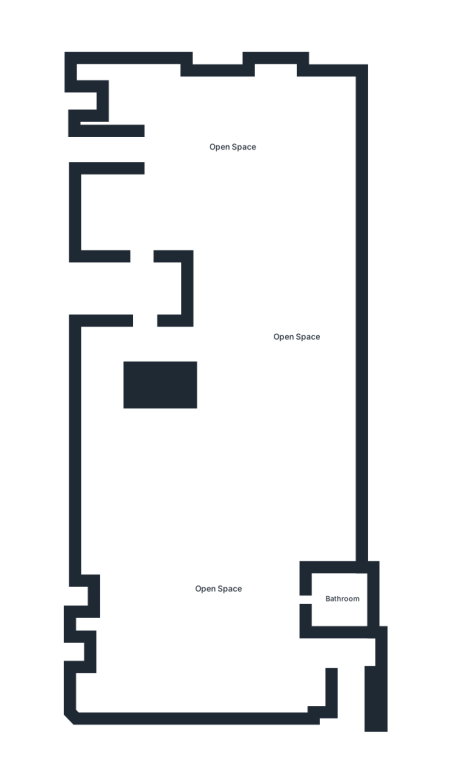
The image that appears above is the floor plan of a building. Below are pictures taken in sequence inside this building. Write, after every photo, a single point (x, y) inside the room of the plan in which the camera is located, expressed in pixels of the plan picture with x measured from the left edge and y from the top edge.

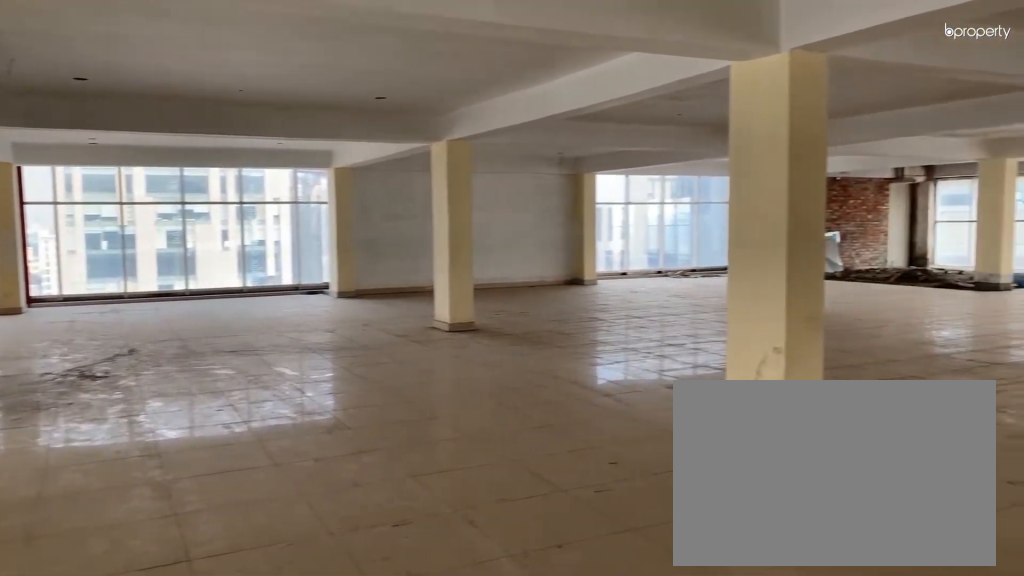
(234, 147)
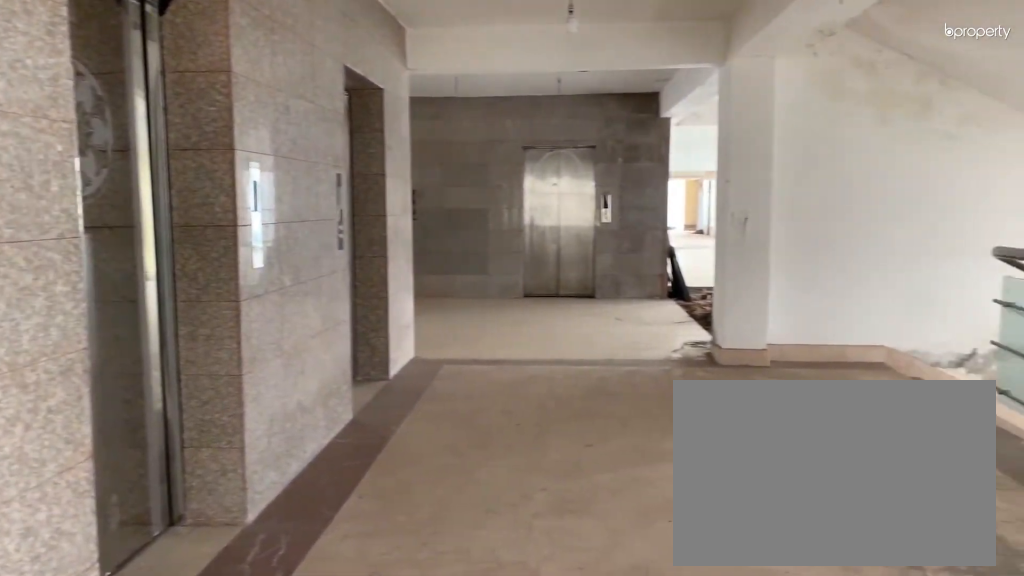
(234, 147)
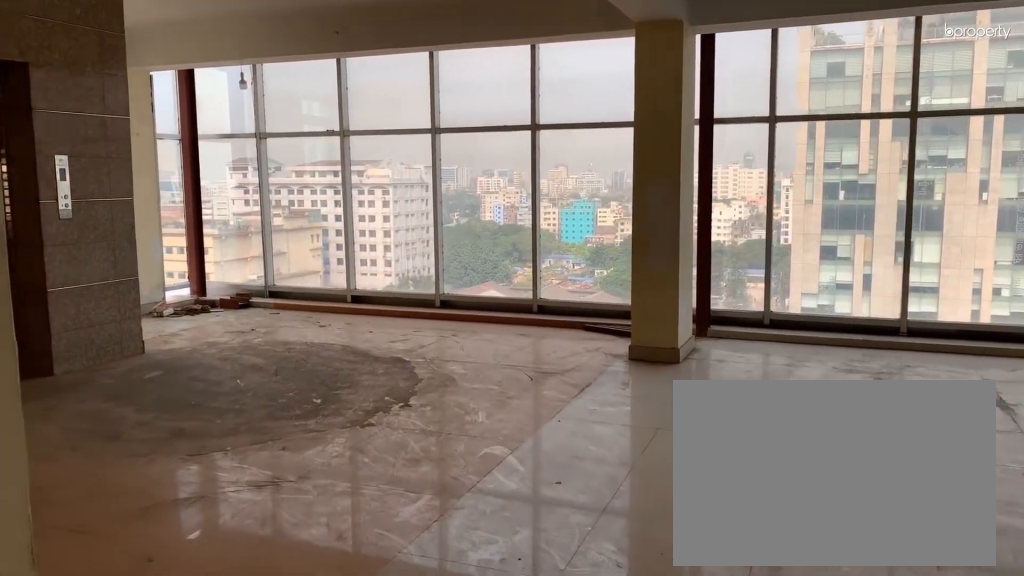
(234, 147)
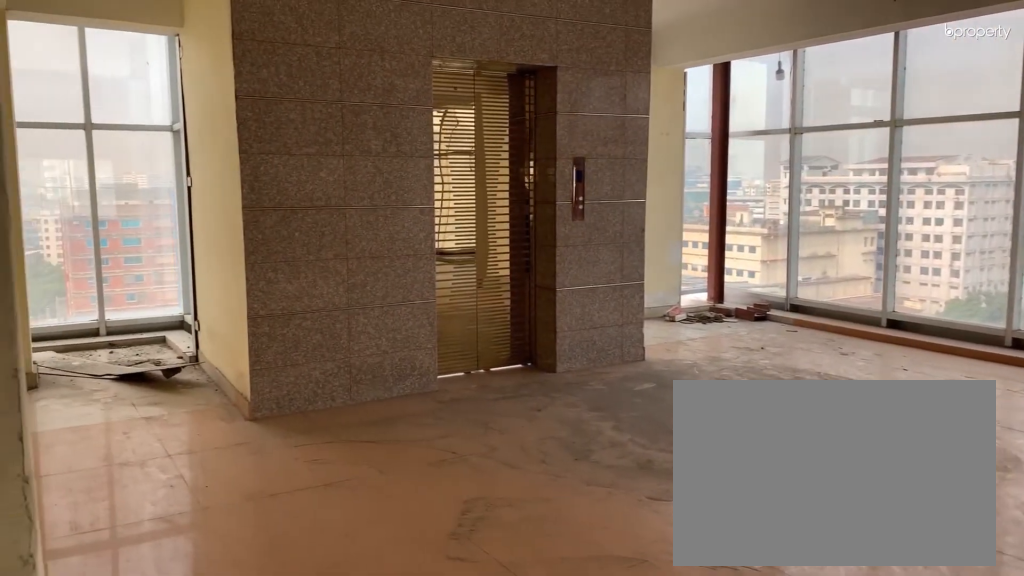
(234, 147)
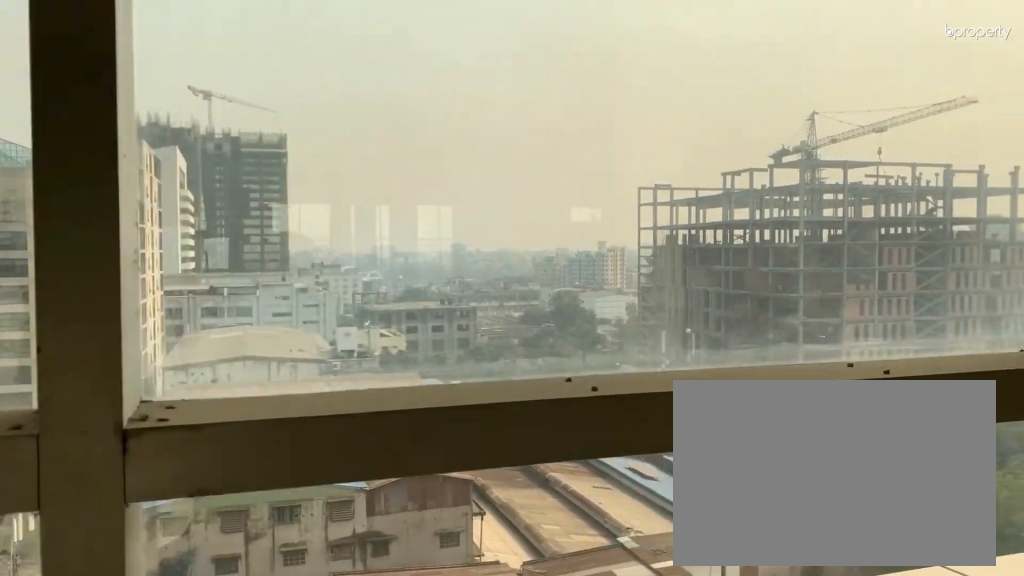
(234, 147)
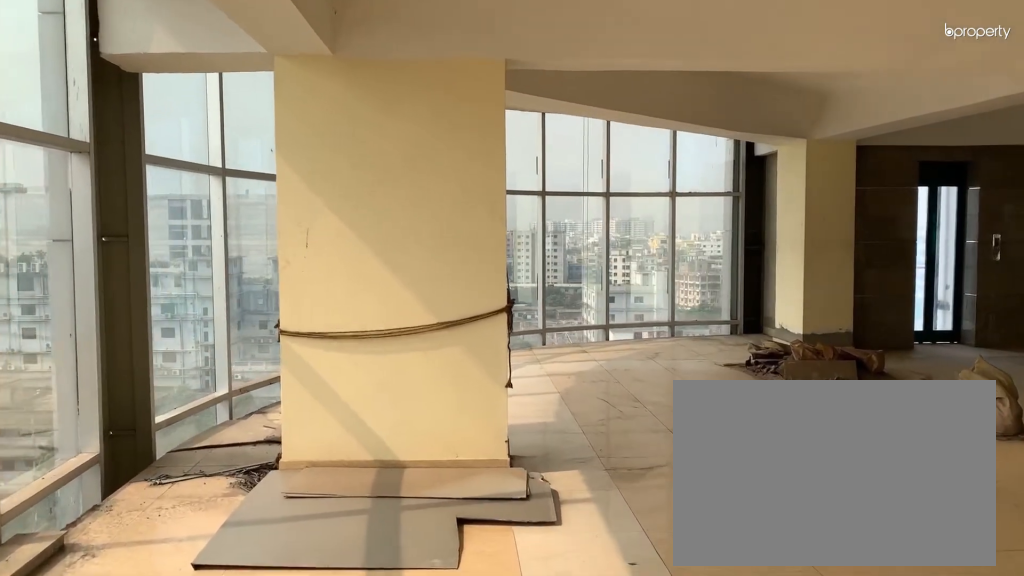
(217, 589)
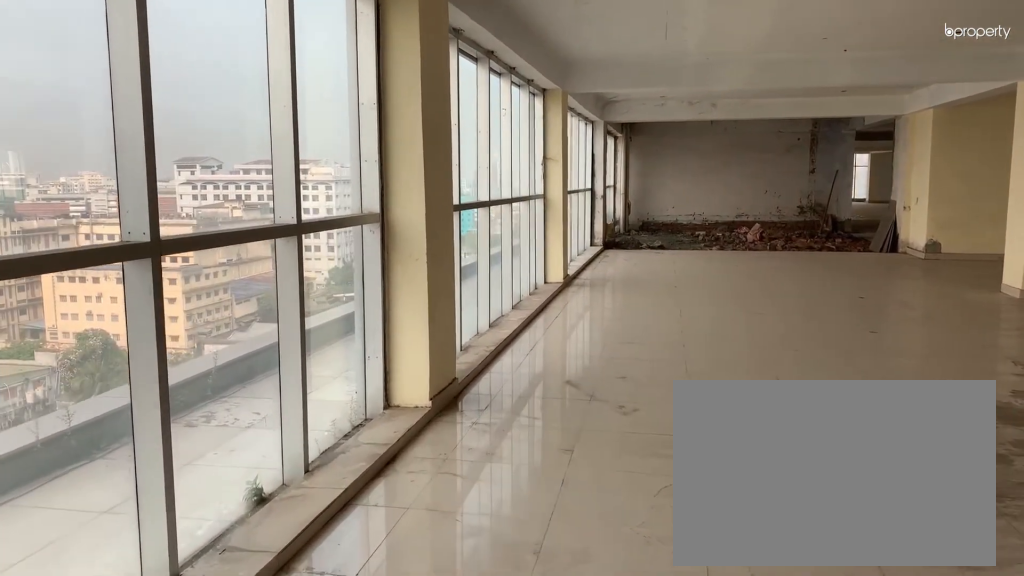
(217, 589)
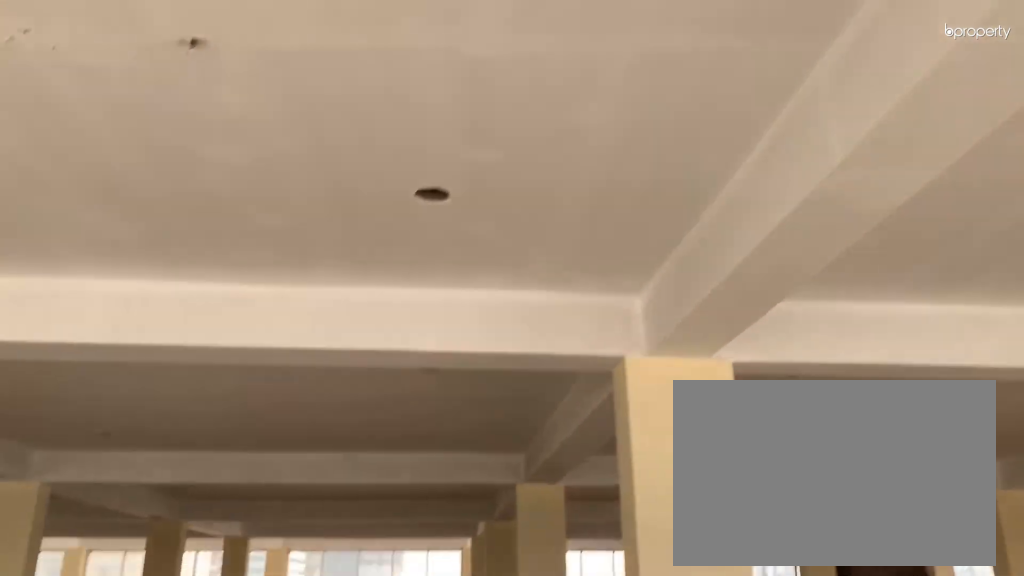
(217, 589)
